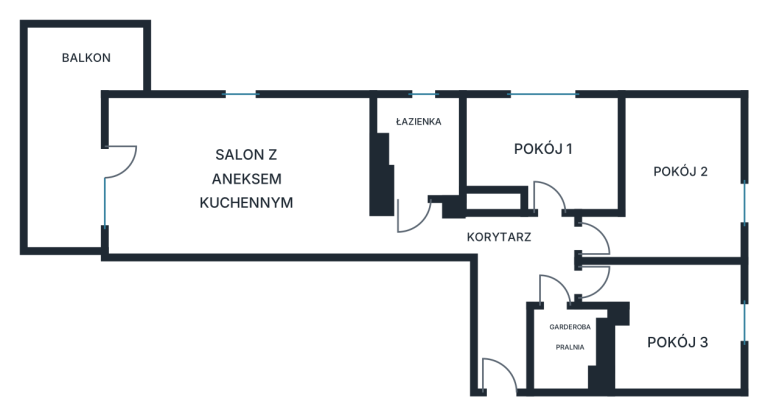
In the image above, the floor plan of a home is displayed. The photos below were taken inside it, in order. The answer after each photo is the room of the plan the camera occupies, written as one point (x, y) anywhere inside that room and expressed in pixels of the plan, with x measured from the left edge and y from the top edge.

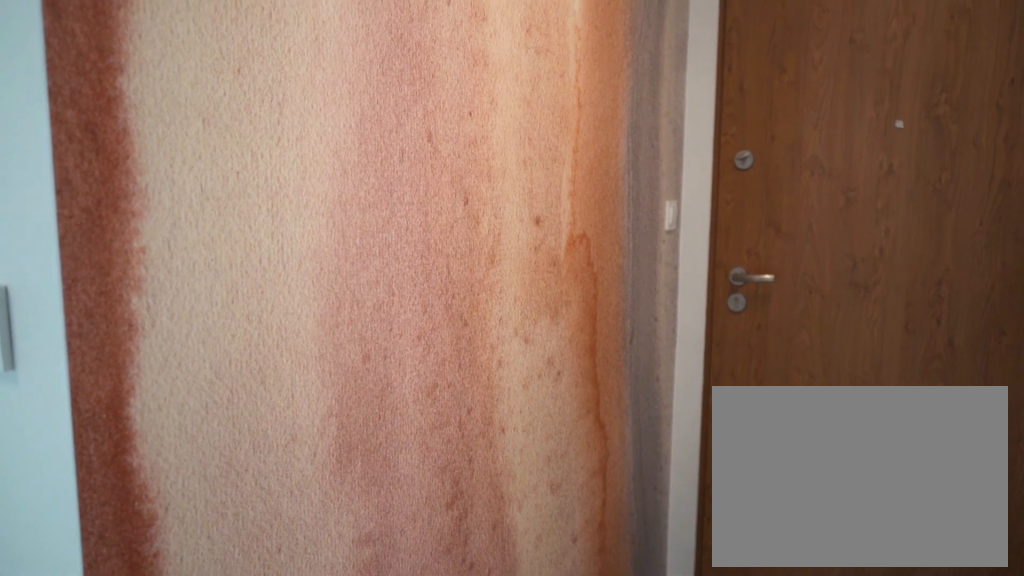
(494, 269)
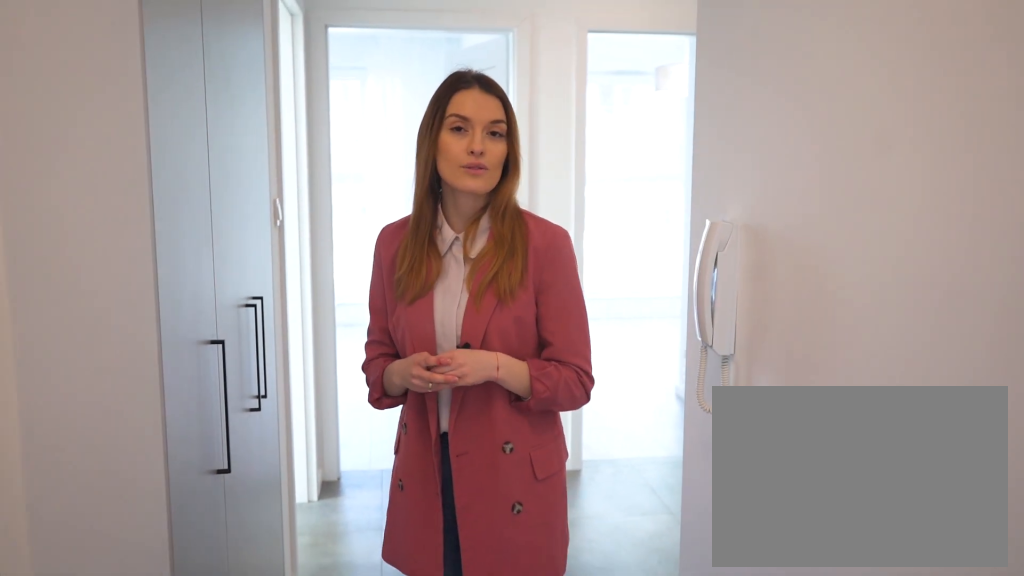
(494, 269)
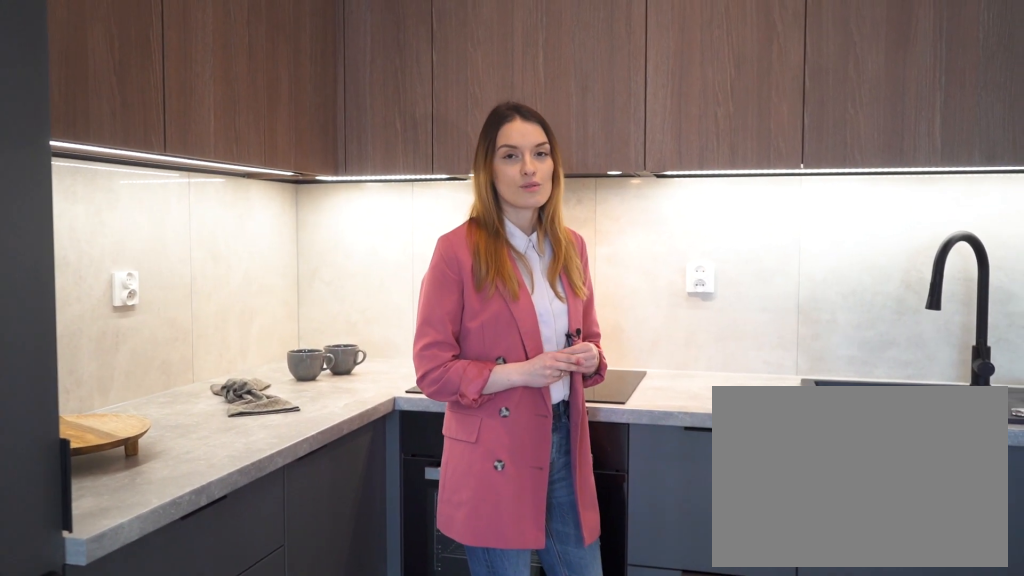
(238, 176)
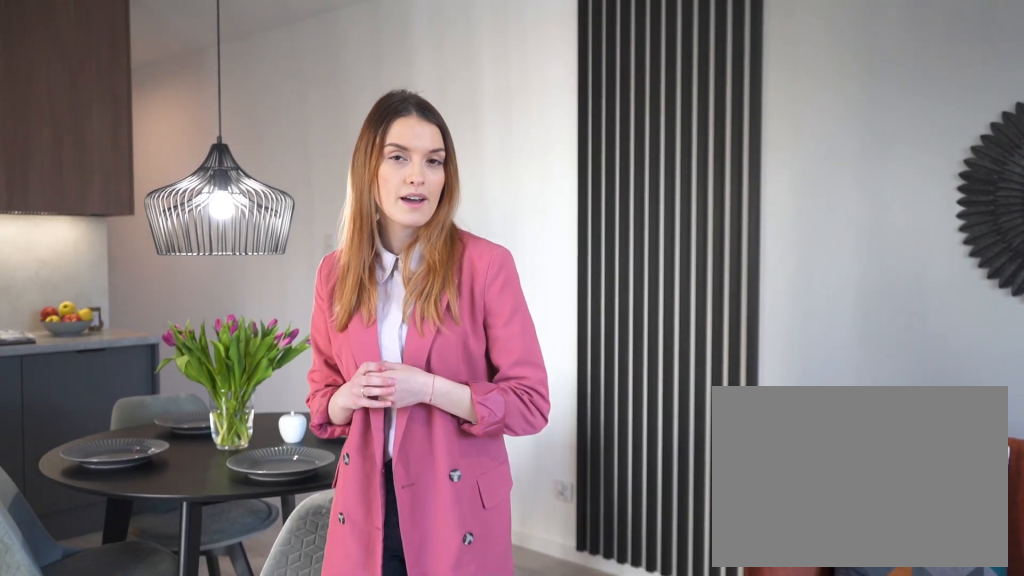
(238, 176)
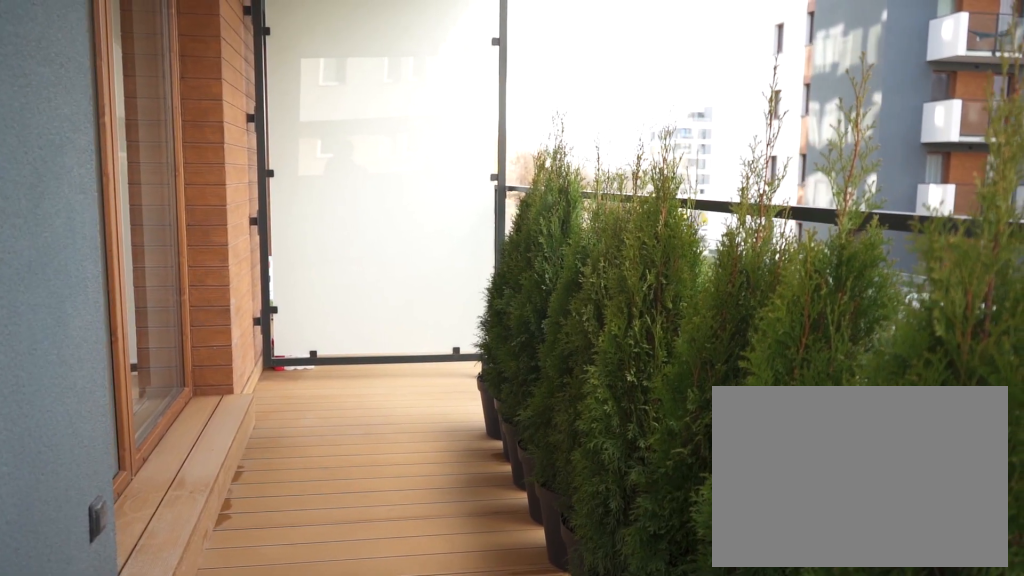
(74, 126)
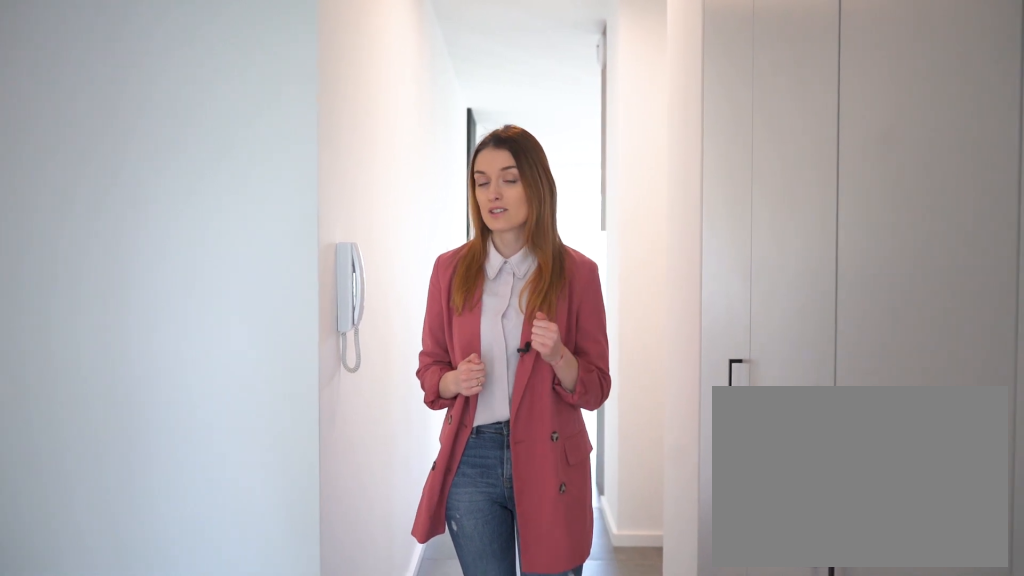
(494, 269)
